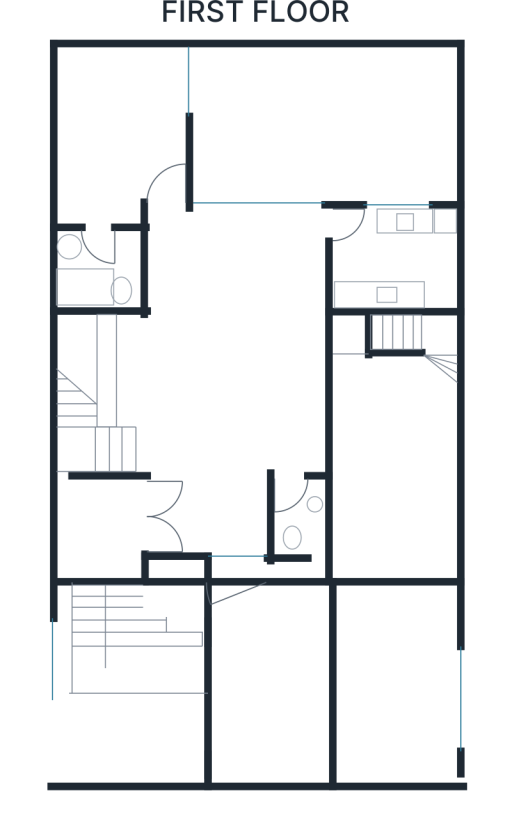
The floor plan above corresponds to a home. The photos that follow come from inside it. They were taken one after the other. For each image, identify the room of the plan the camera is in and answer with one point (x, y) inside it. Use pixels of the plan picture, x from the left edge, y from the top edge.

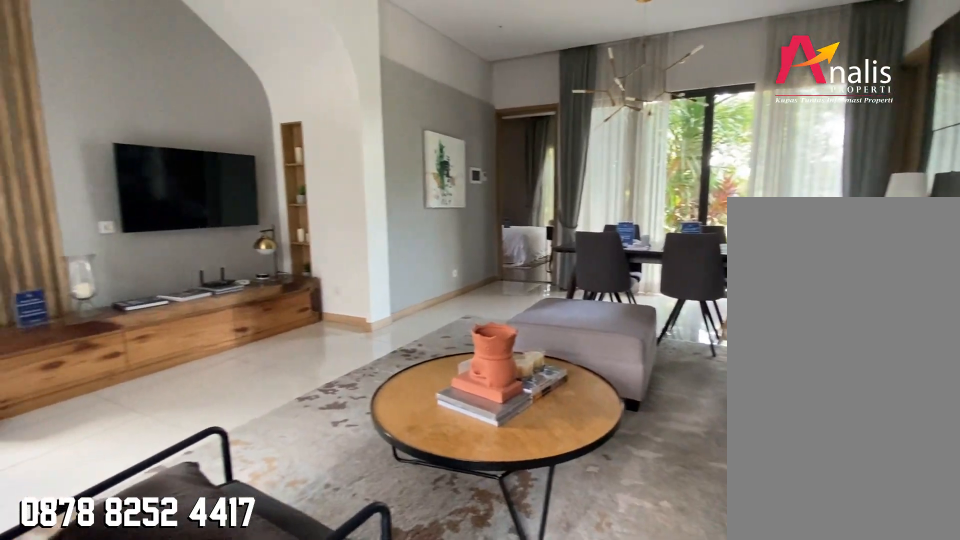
(213, 379)
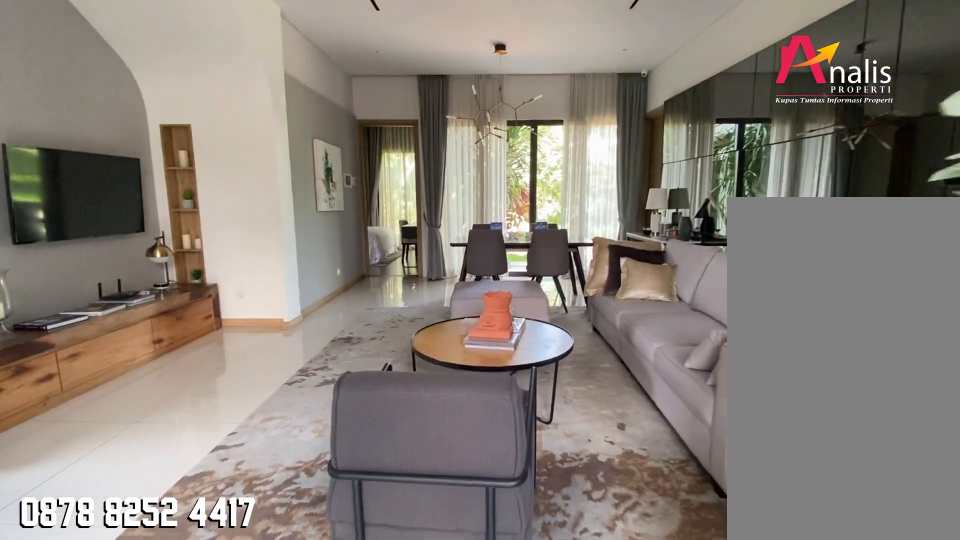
(213, 387)
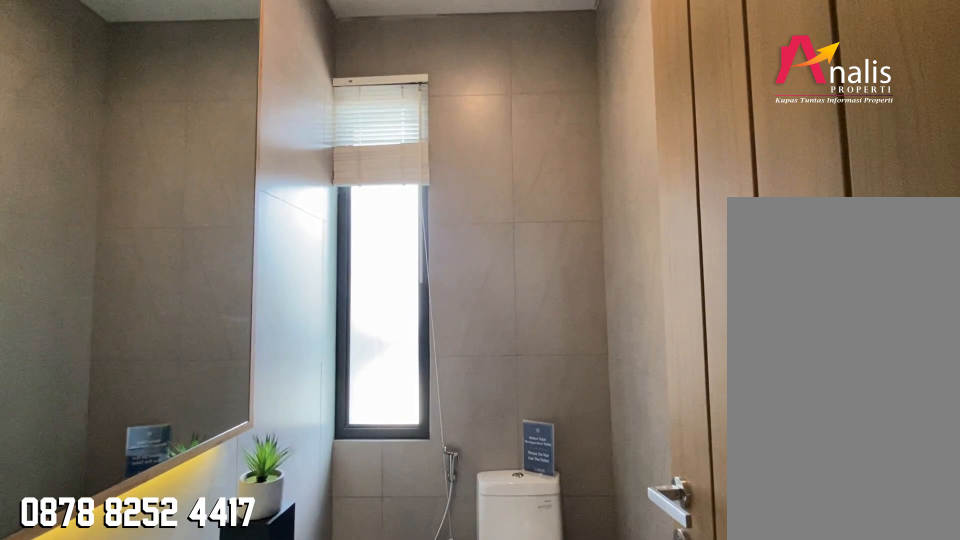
(299, 518)
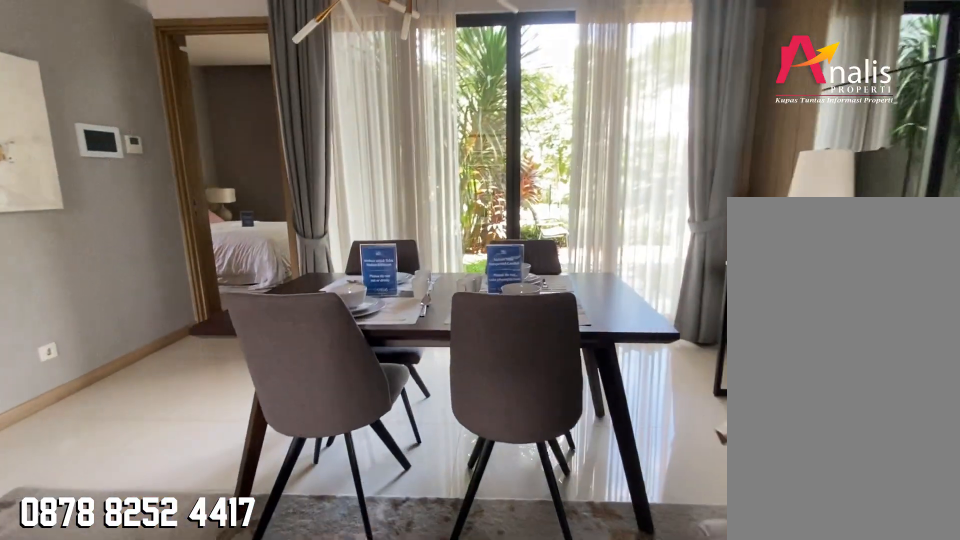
(213, 379)
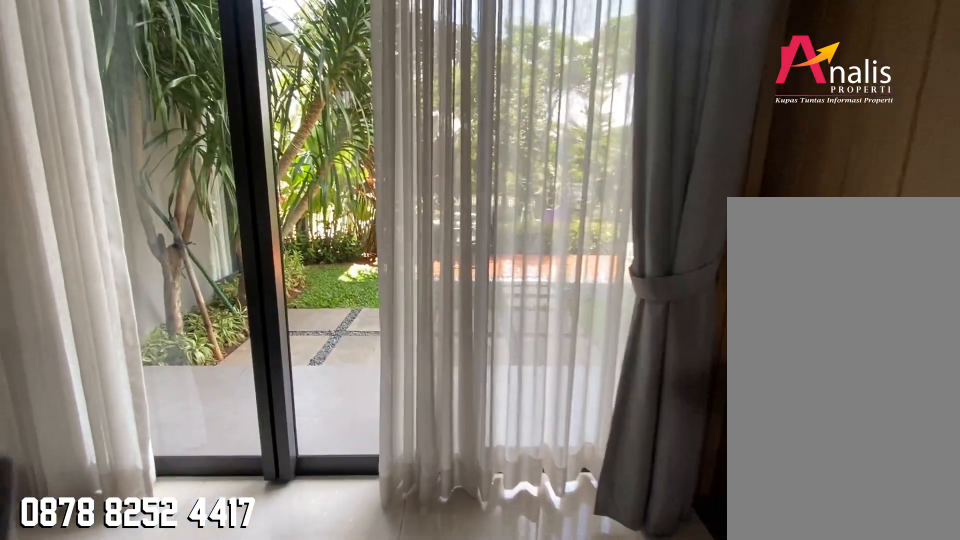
(213, 379)
